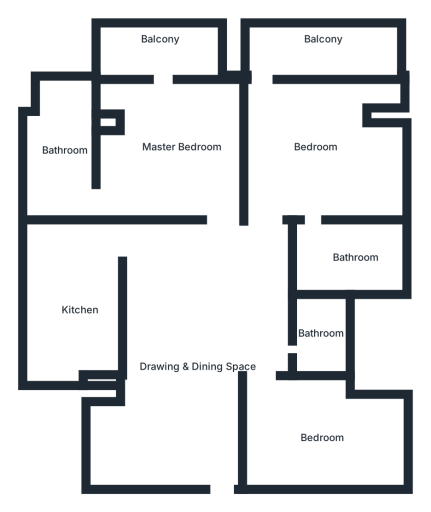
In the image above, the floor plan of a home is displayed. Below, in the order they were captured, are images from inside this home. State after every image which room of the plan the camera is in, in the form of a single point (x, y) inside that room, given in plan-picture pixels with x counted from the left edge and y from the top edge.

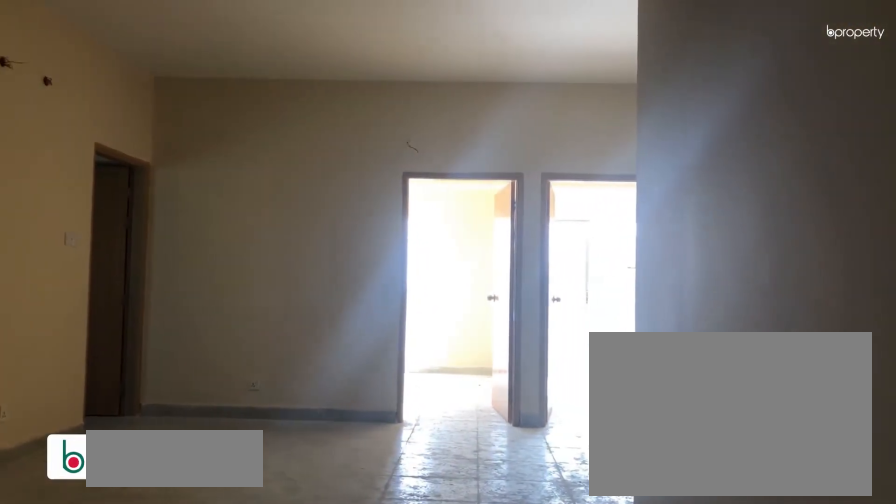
(207, 345)
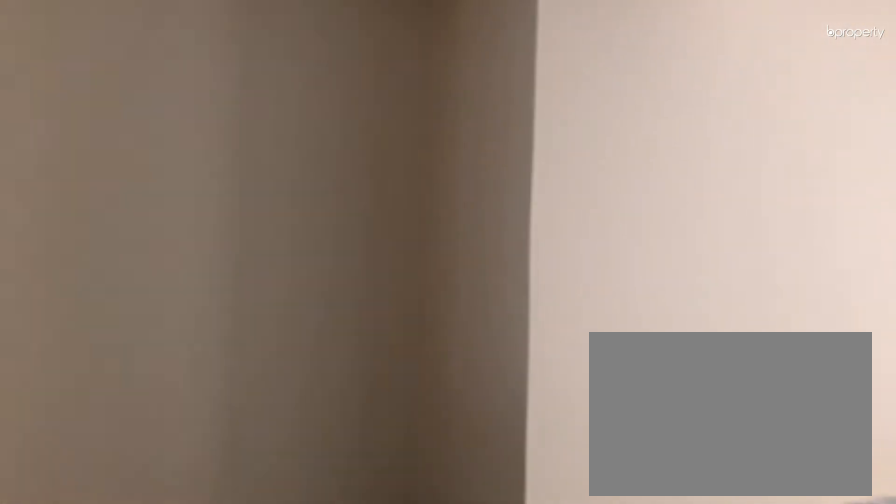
(207, 345)
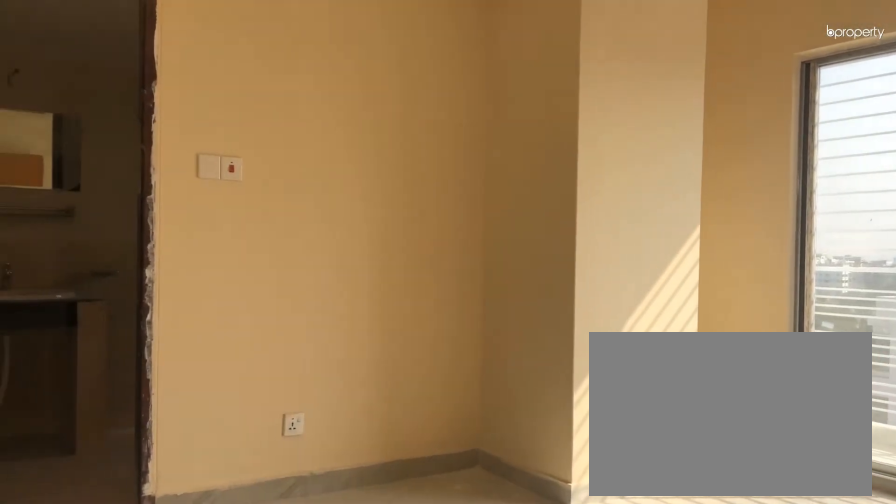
(194, 148)
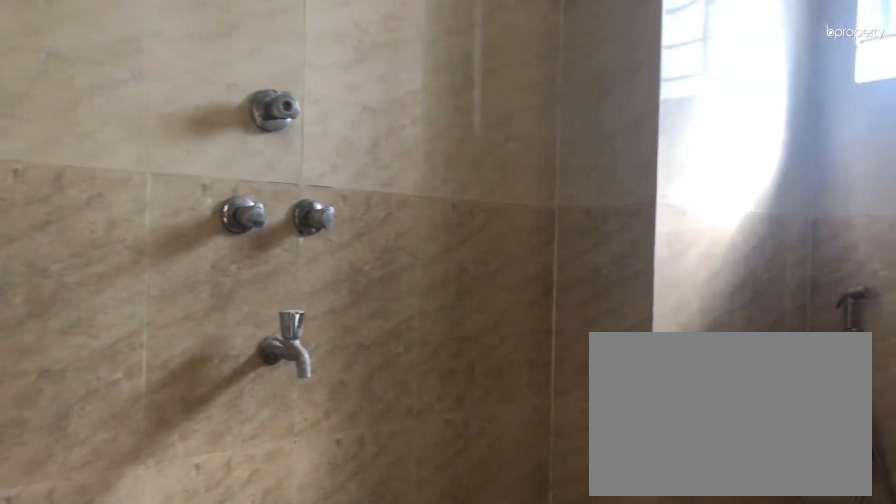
(65, 161)
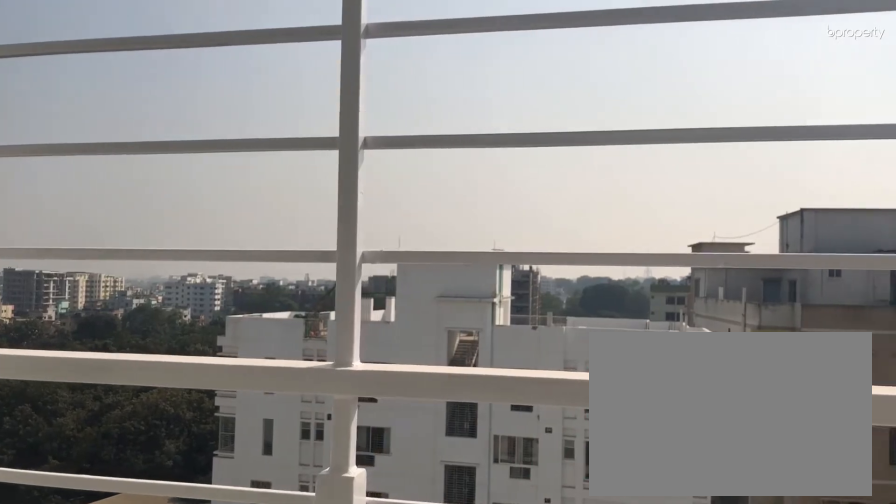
(162, 57)
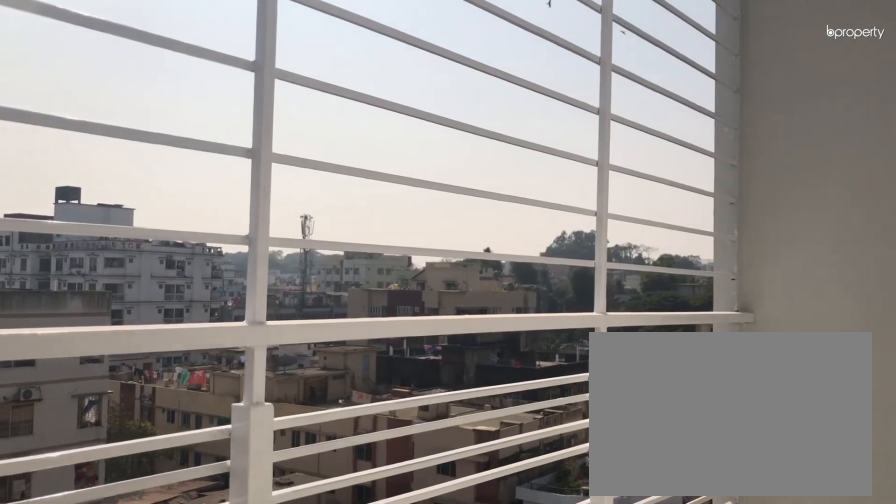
(329, 58)
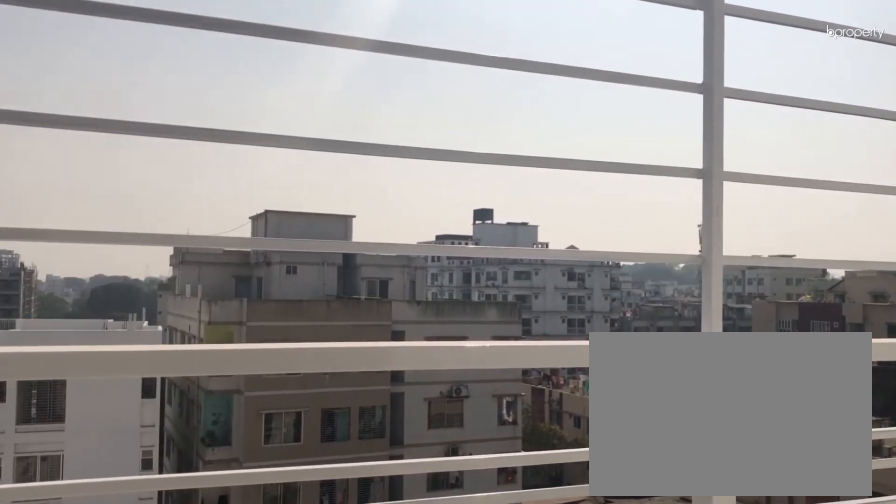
(329, 58)
